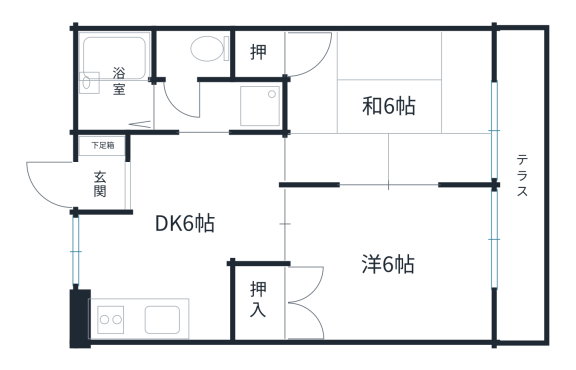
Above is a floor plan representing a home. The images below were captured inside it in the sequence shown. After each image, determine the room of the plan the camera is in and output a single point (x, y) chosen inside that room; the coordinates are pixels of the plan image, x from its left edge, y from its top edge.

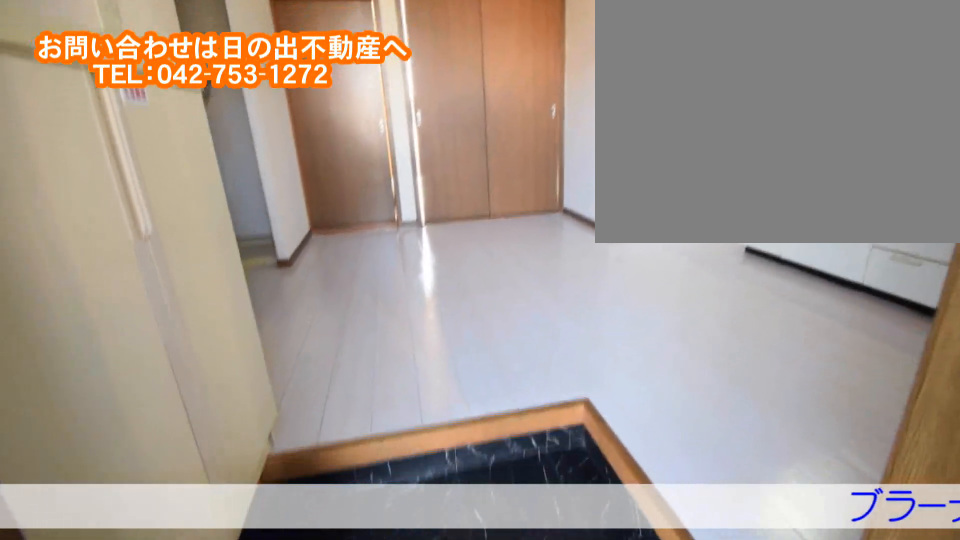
(126, 183)
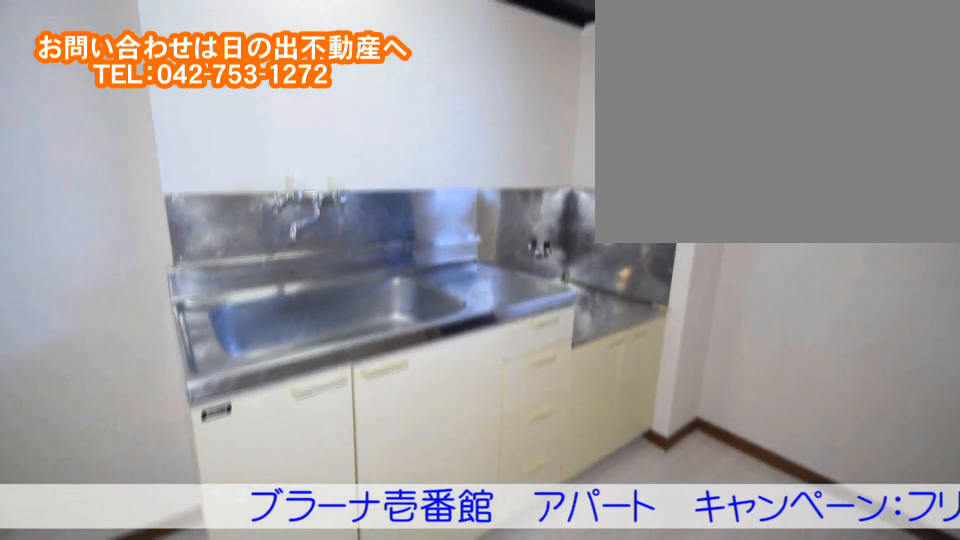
(189, 247)
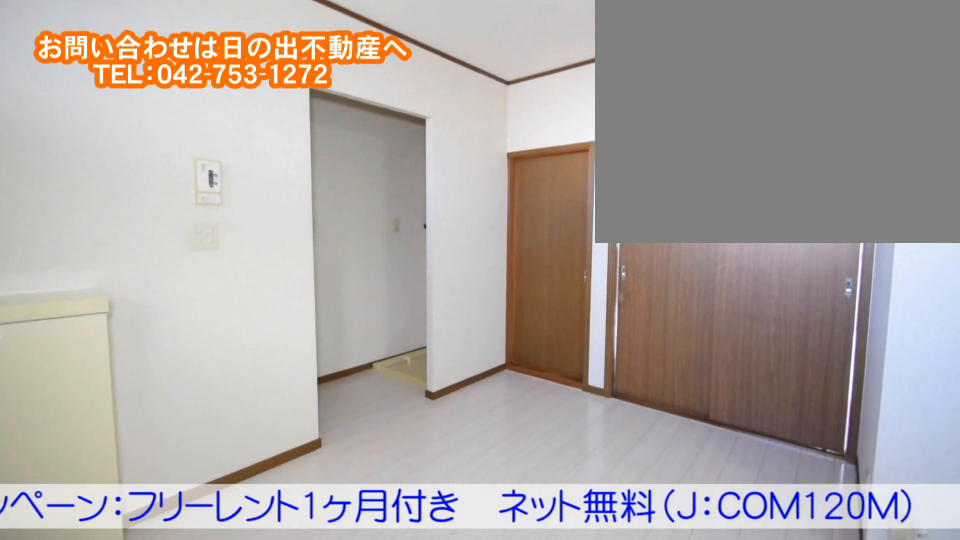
(188, 247)
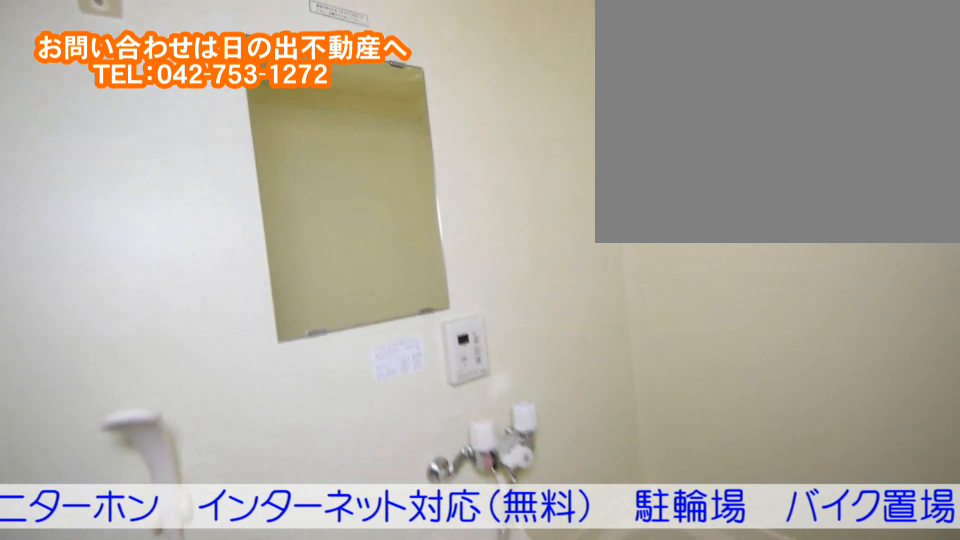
(116, 94)
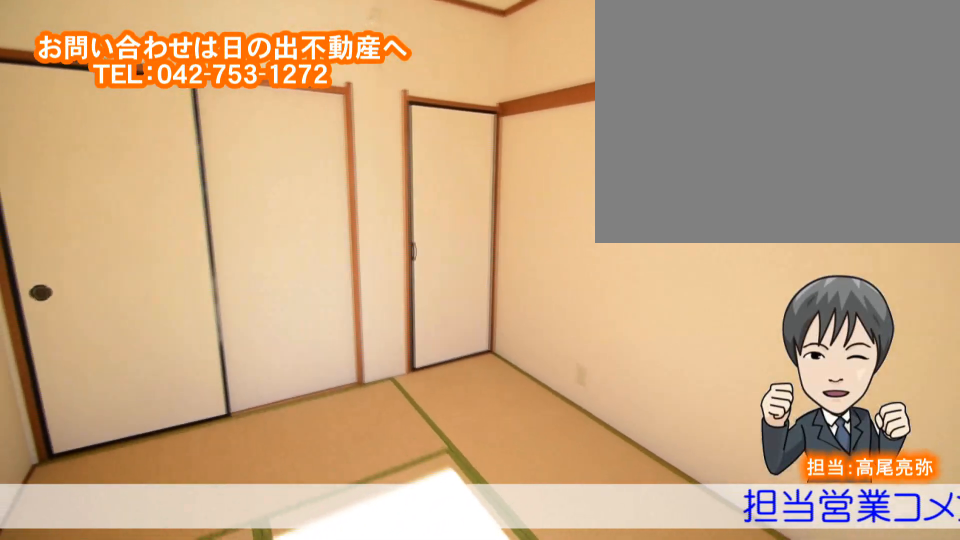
(439, 105)
